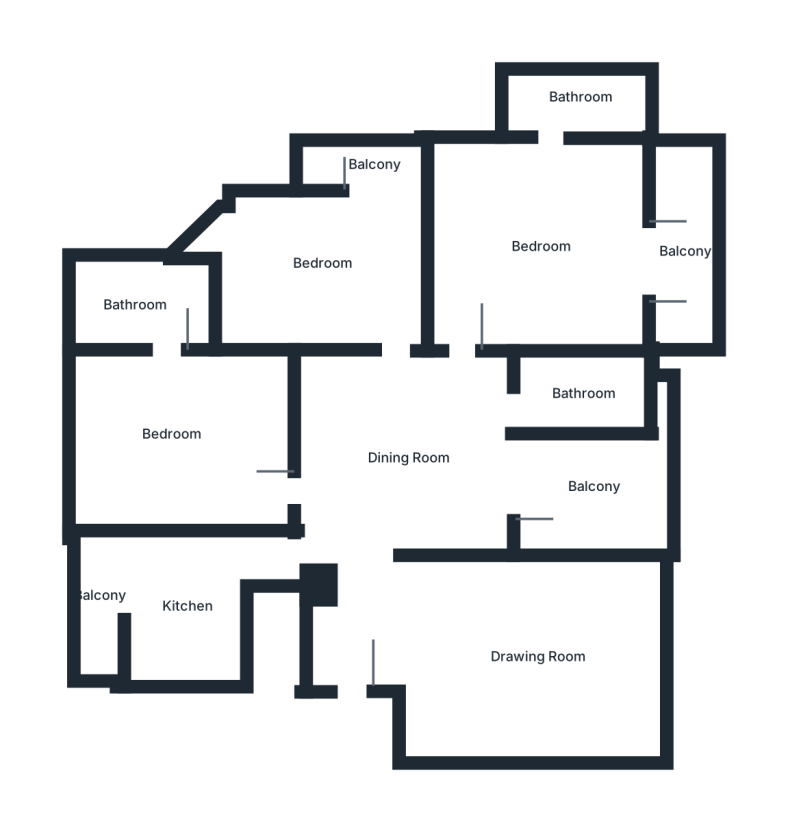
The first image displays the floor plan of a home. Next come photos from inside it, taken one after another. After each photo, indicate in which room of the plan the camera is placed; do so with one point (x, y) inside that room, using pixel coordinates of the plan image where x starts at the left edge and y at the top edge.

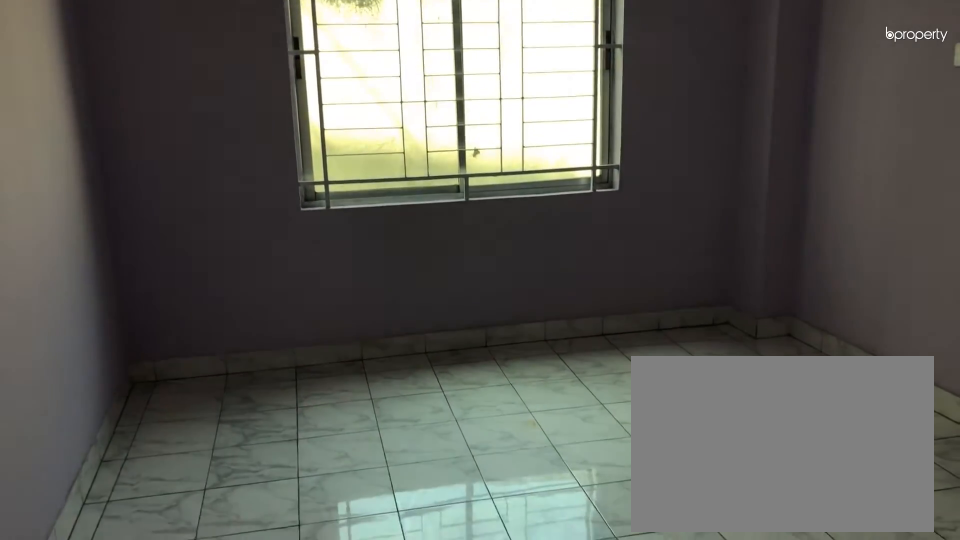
(171, 434)
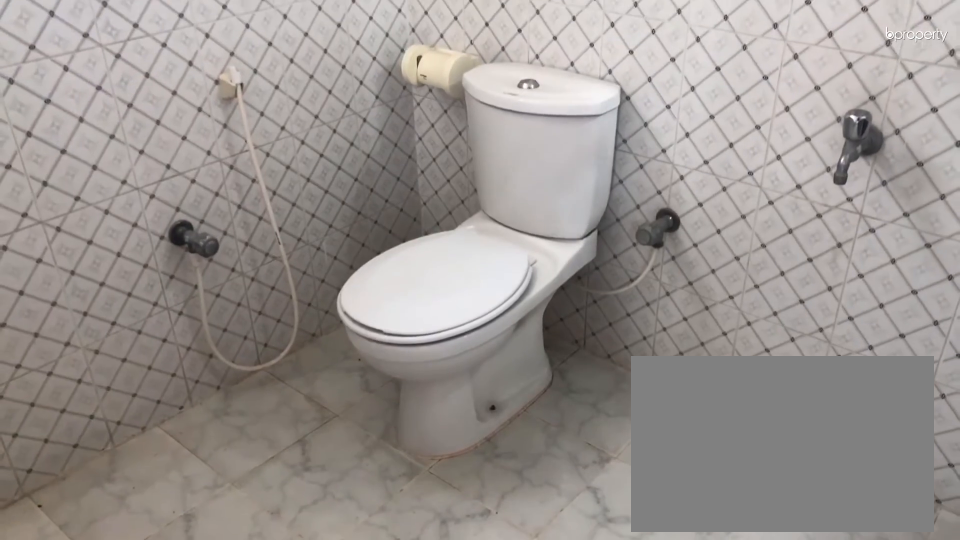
(133, 309)
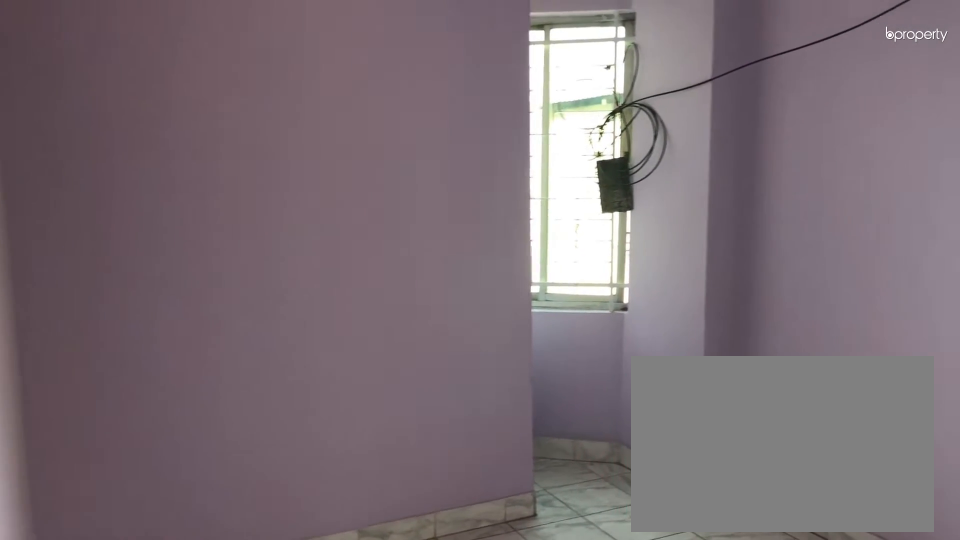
(323, 265)
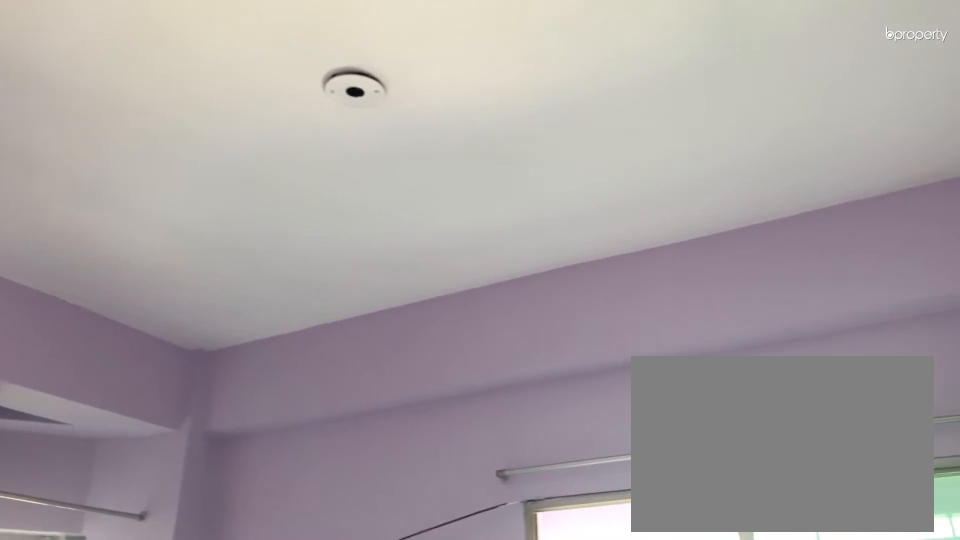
(323, 265)
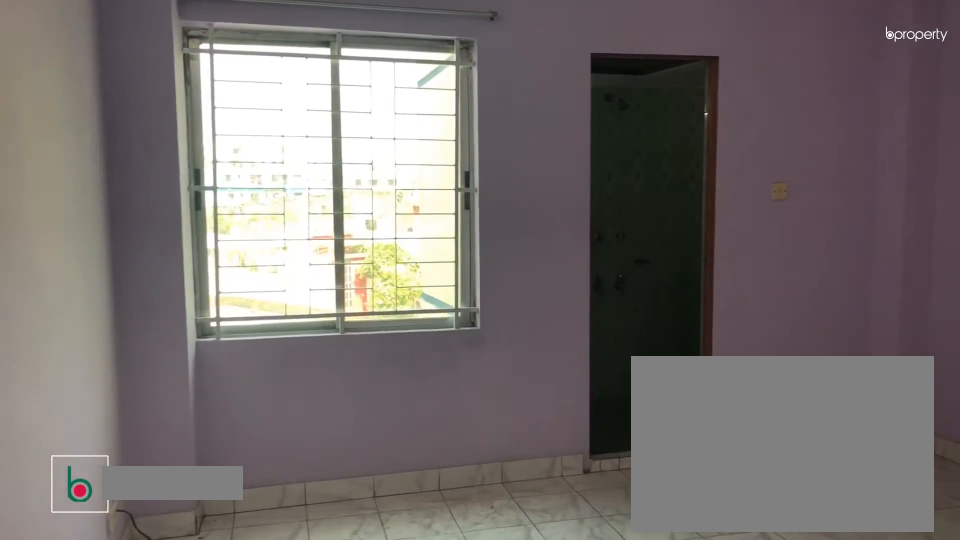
(535, 243)
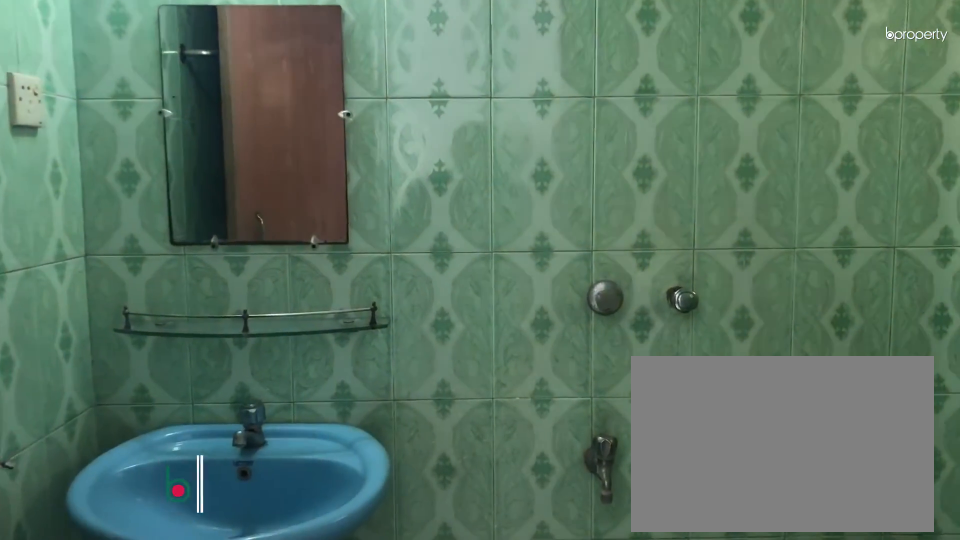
(579, 102)
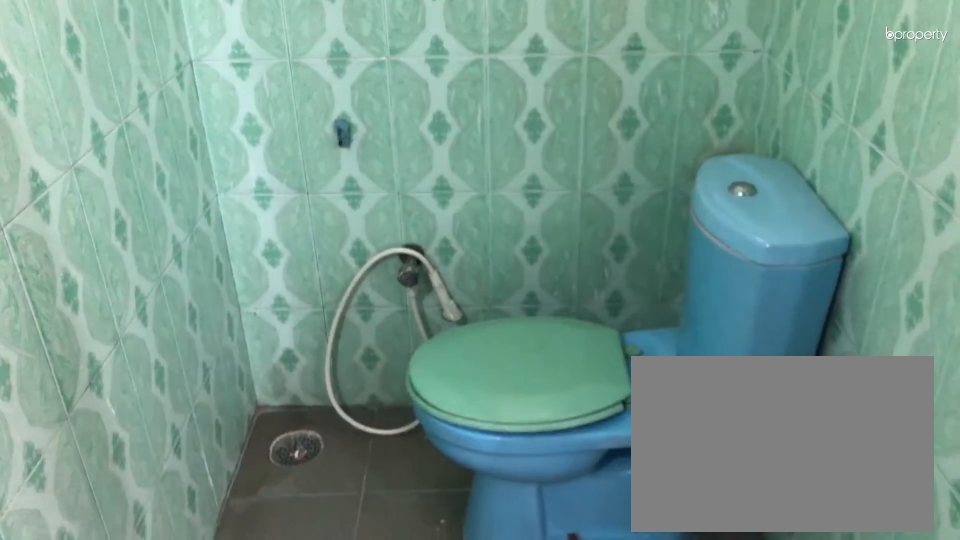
(579, 102)
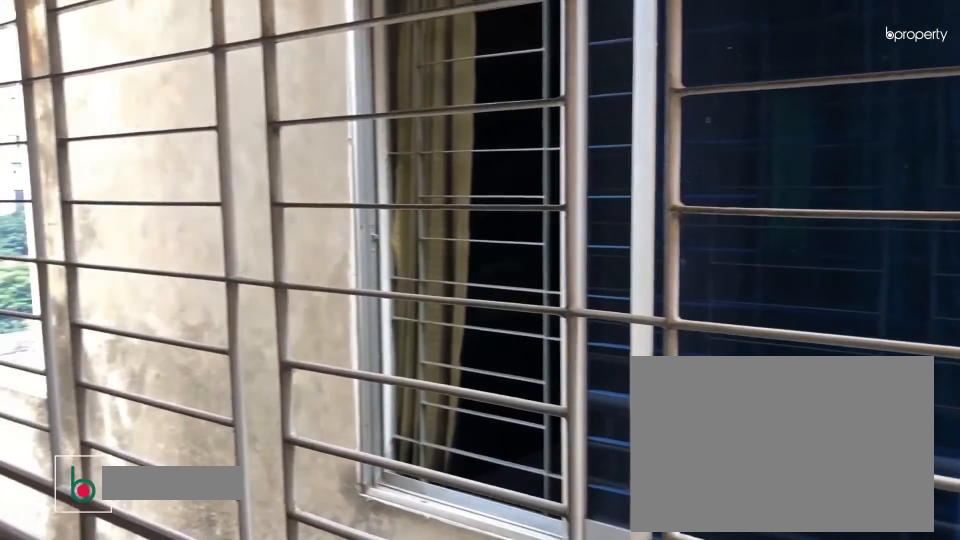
(692, 249)
